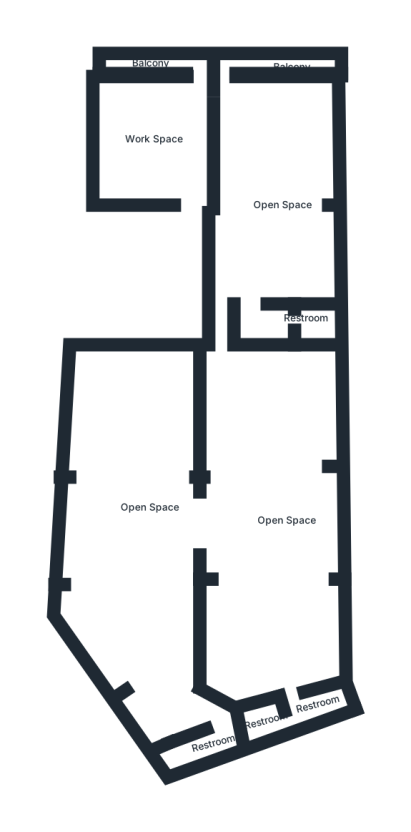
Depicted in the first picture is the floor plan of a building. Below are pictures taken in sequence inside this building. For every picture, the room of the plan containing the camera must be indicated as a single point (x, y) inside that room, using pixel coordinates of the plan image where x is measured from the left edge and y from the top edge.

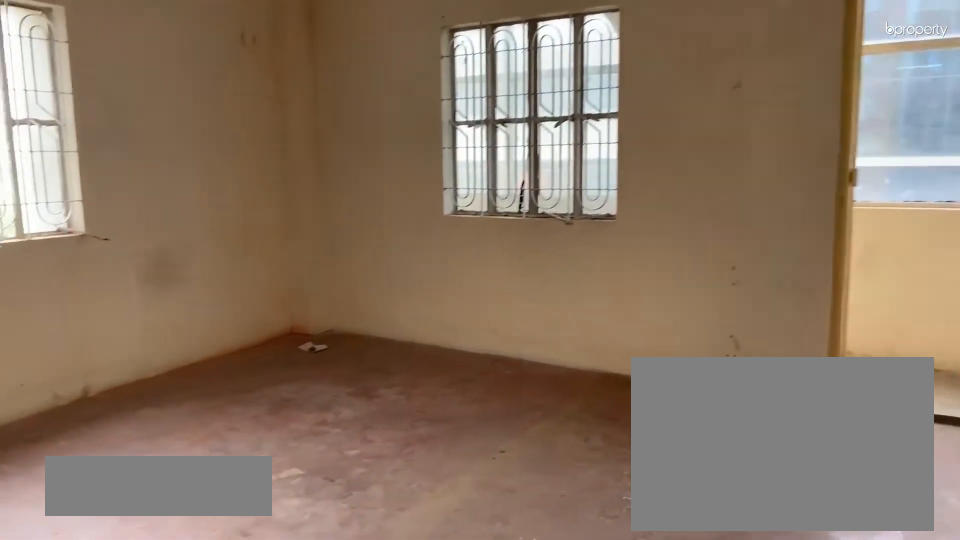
(164, 127)
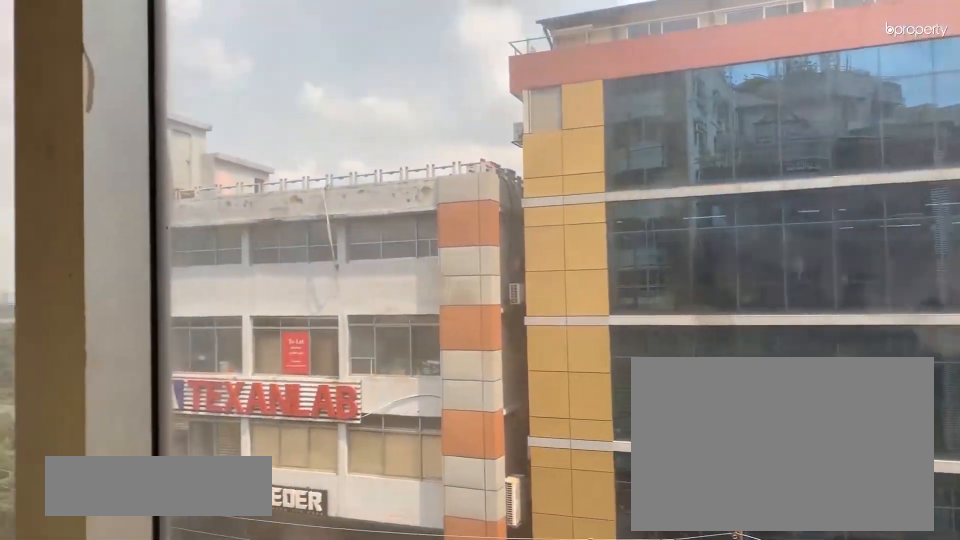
(164, 127)
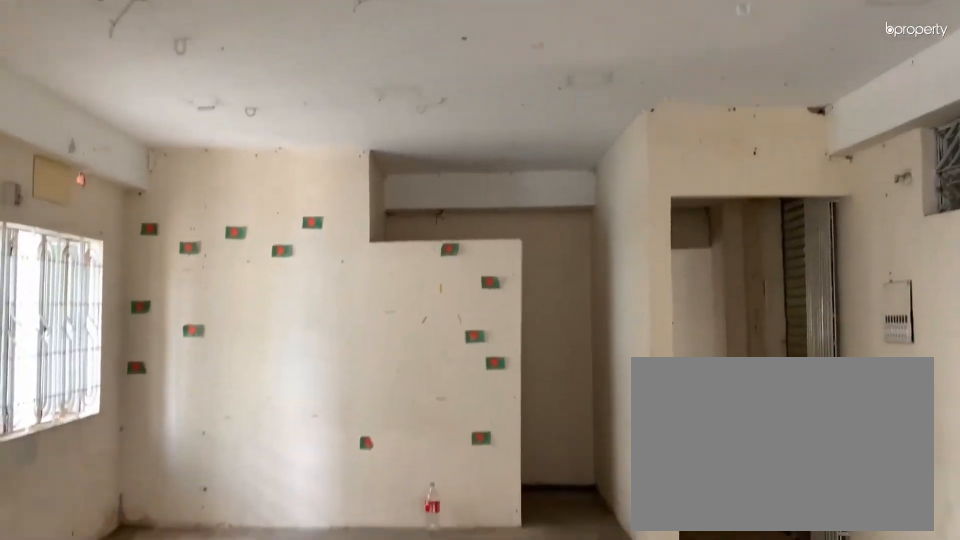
(273, 193)
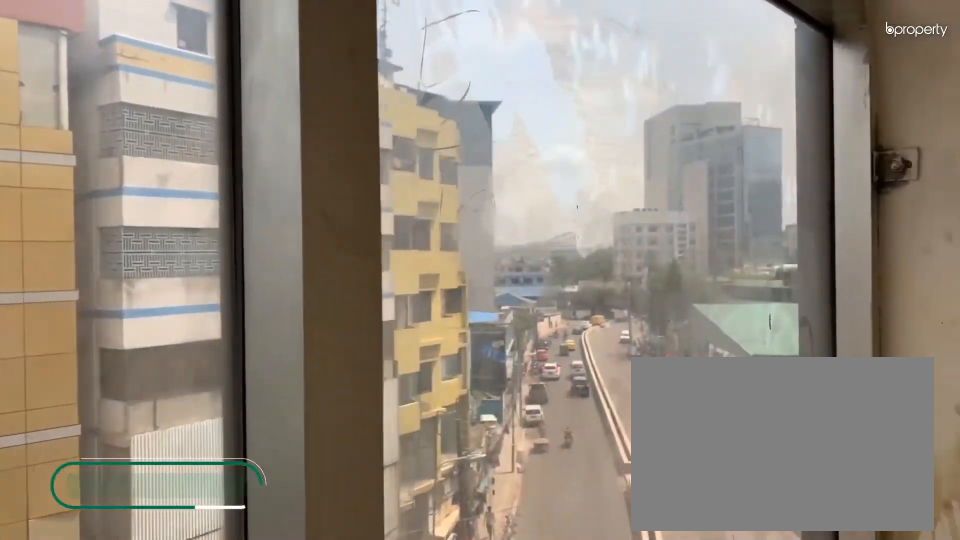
(257, 62)
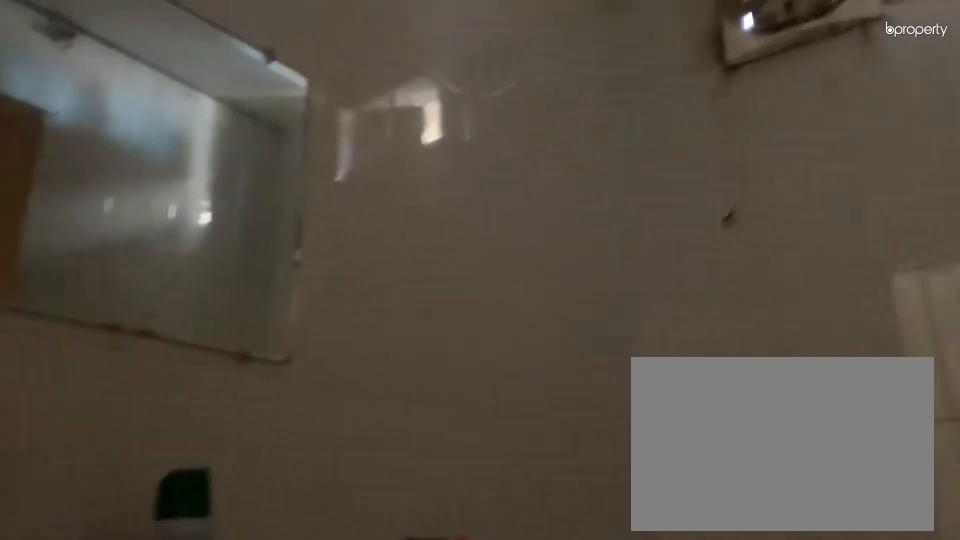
(312, 318)
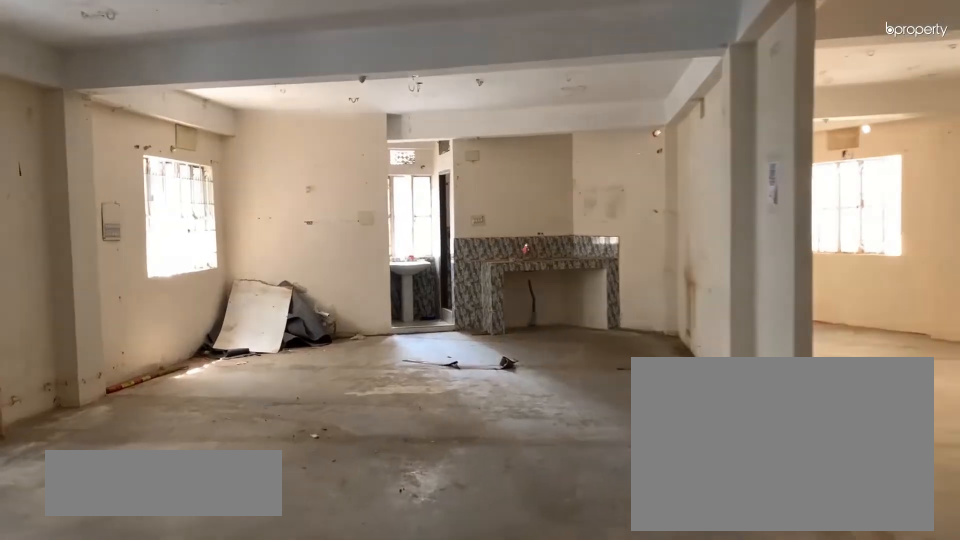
(268, 542)
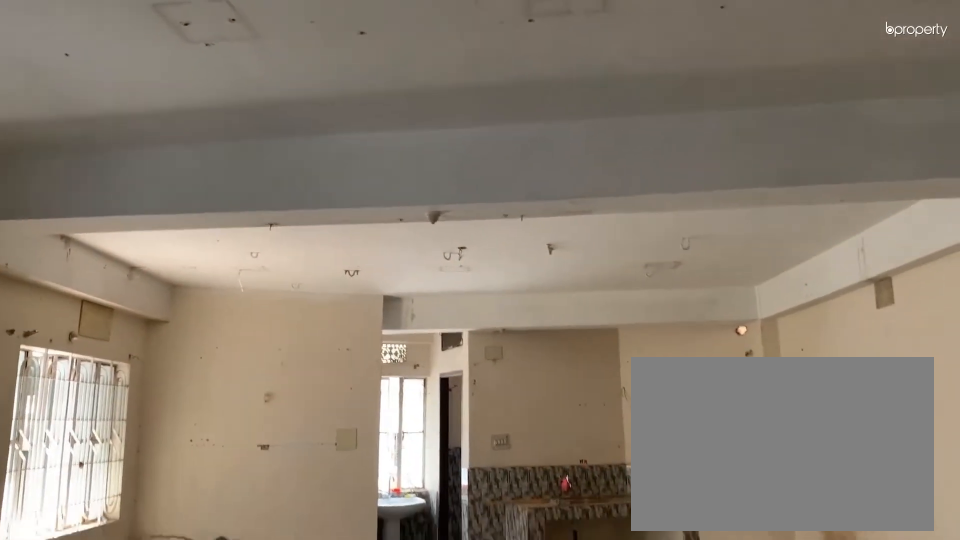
(268, 542)
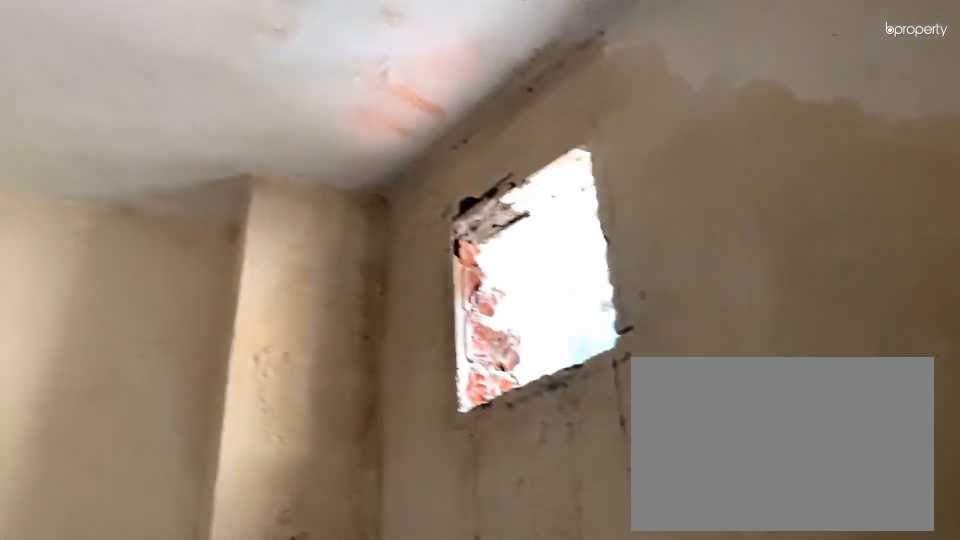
(316, 712)
